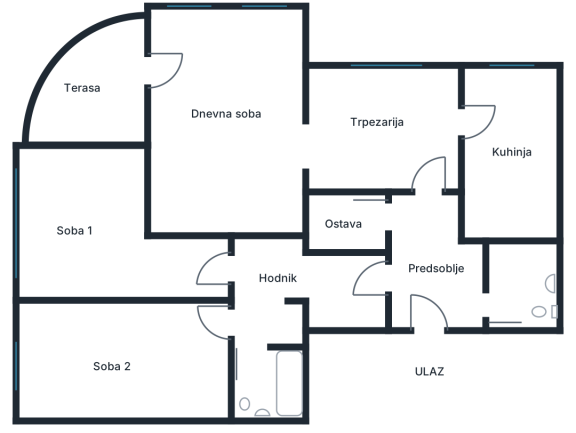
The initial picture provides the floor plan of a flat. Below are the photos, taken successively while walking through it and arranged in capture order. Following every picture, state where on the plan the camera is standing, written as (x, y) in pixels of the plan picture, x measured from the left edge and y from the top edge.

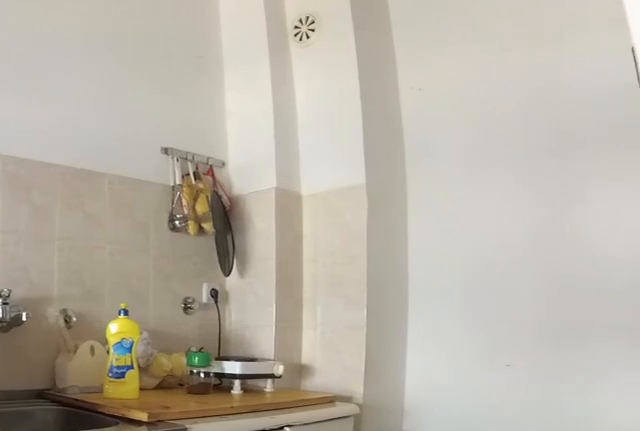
(489, 140)
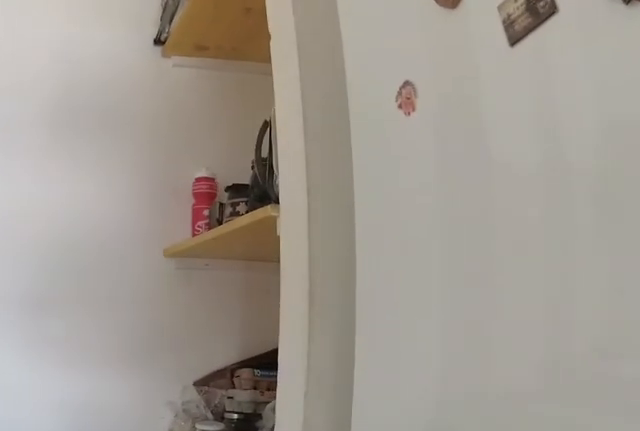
(507, 147)
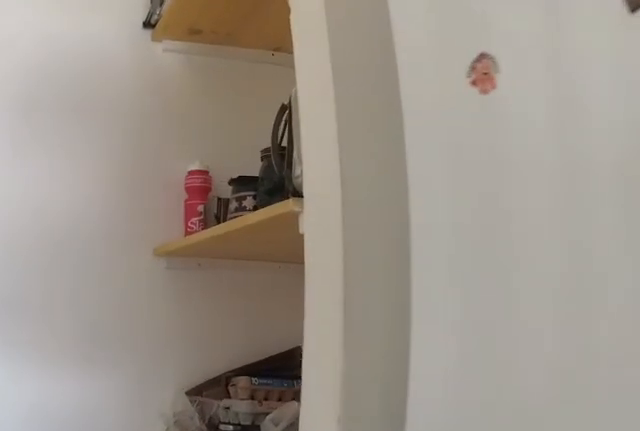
(507, 153)
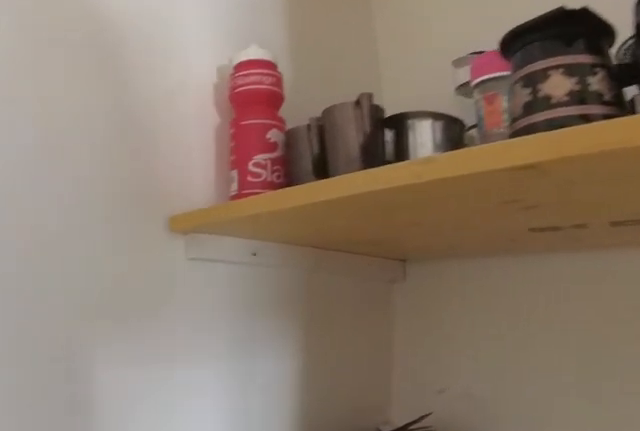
(507, 195)
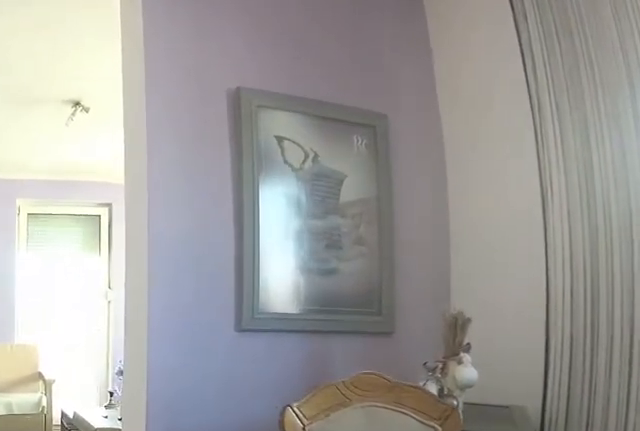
(390, 163)
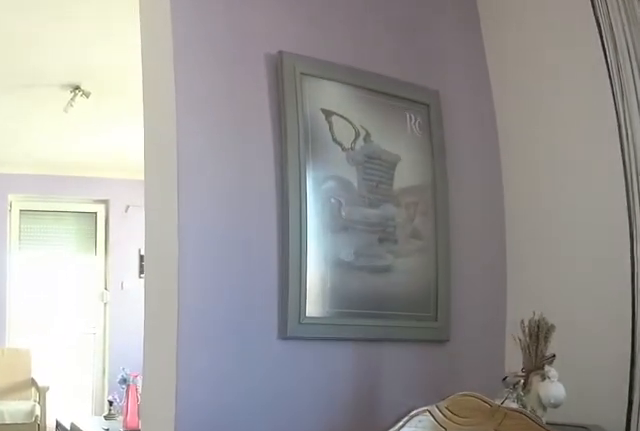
(378, 163)
